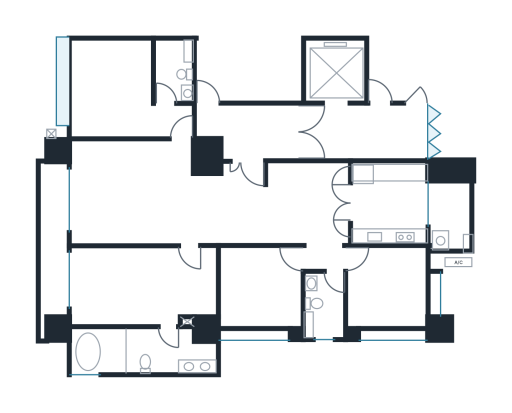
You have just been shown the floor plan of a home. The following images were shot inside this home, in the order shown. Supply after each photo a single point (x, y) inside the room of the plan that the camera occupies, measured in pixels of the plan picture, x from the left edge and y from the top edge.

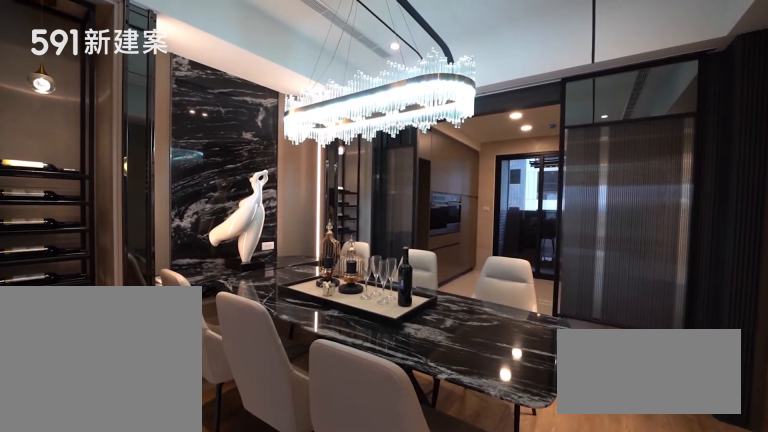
(305, 201)
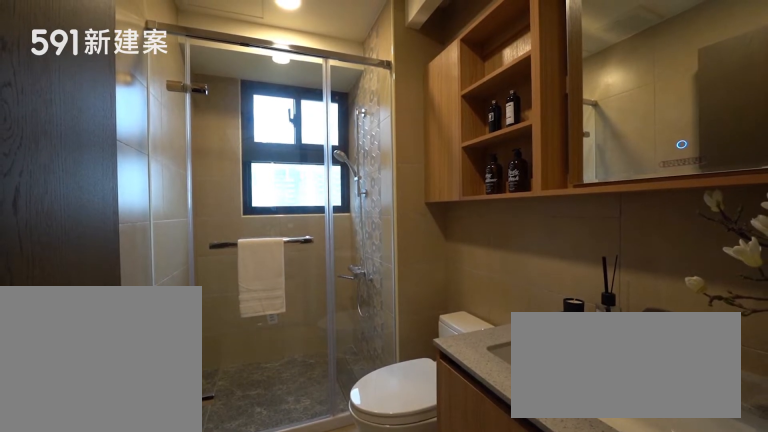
(325, 307)
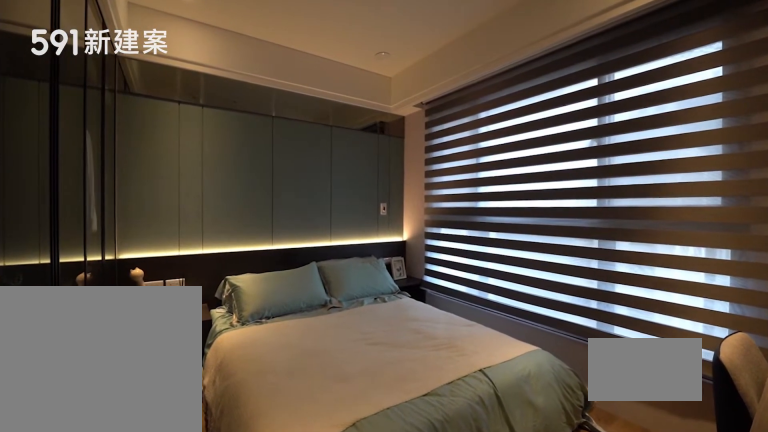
(387, 287)
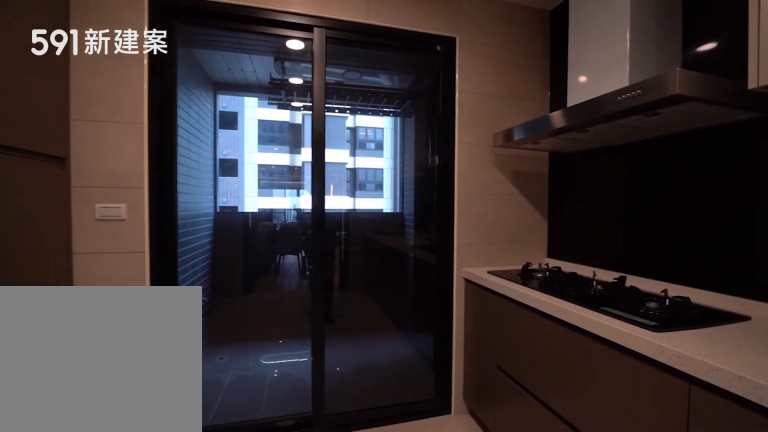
(389, 204)
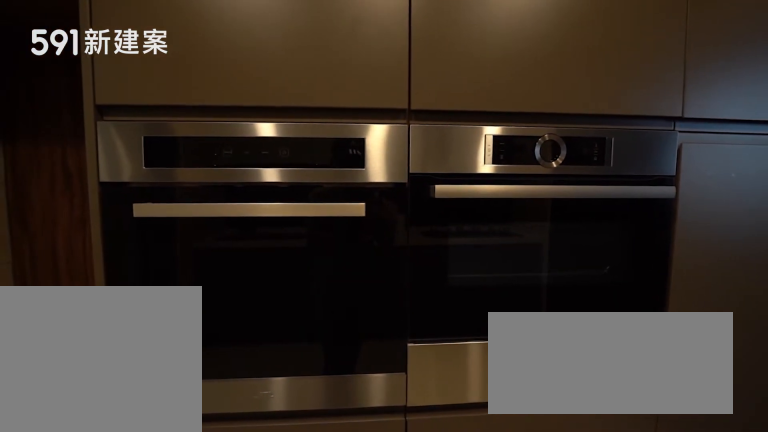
(389, 204)
